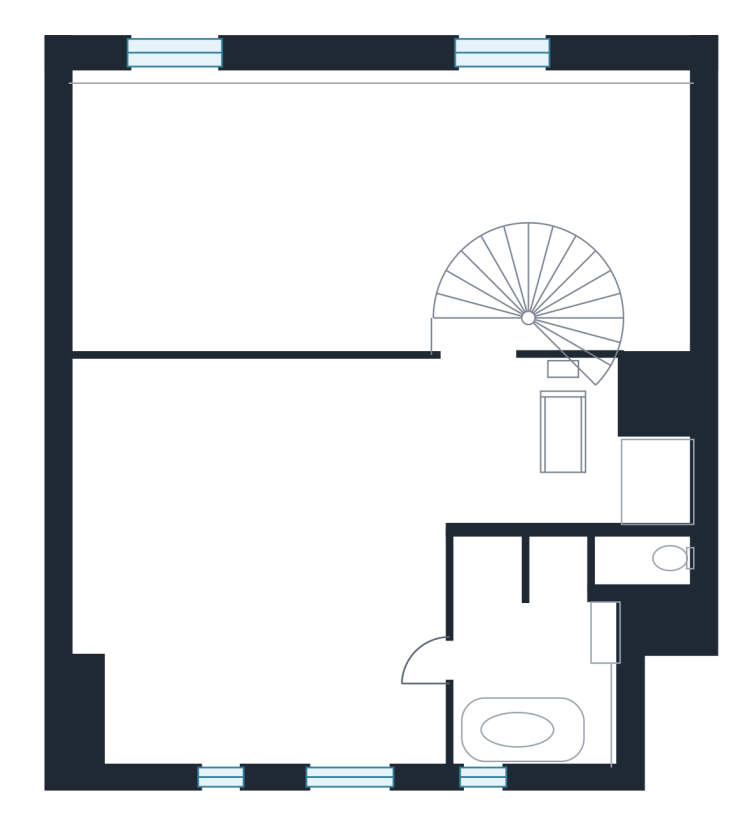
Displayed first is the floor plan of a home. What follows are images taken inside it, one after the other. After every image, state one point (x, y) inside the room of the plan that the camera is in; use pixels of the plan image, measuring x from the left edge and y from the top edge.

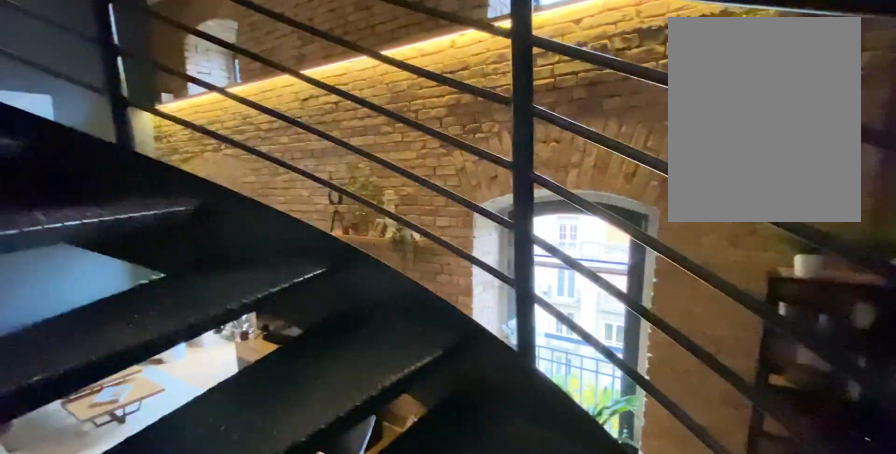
(525, 311)
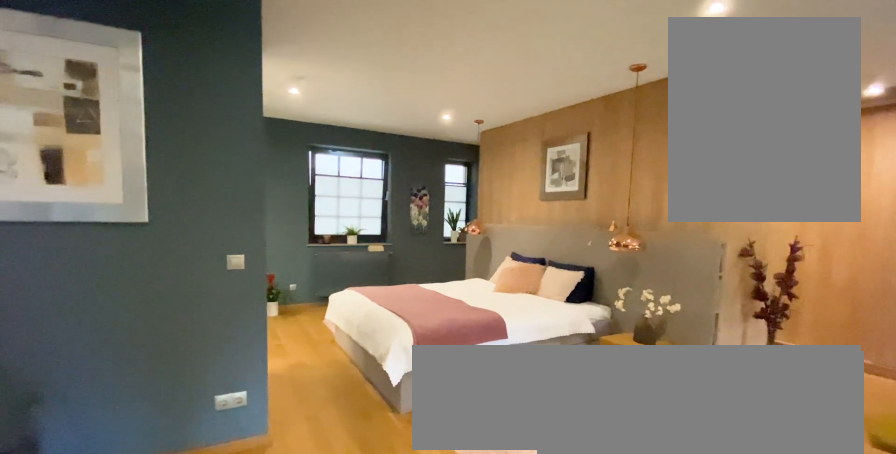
(314, 580)
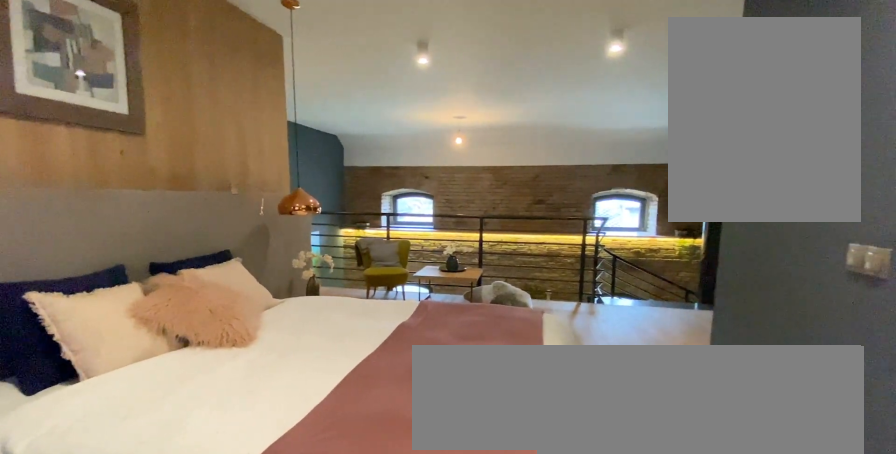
(314, 580)
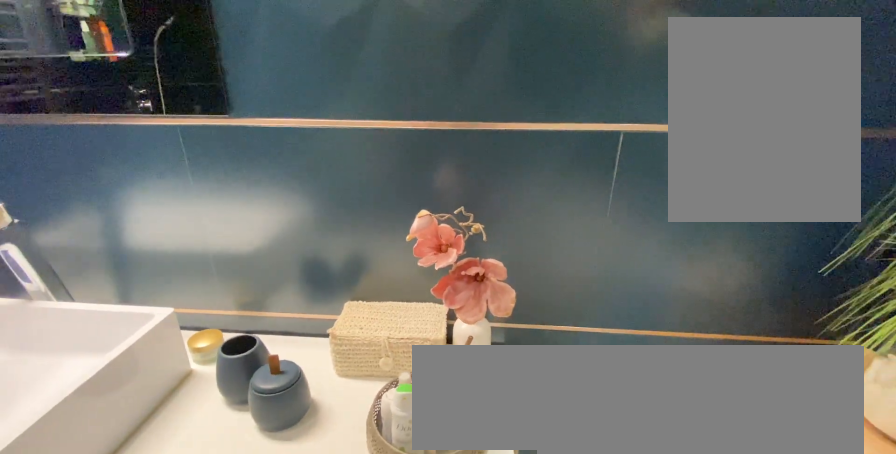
(522, 628)
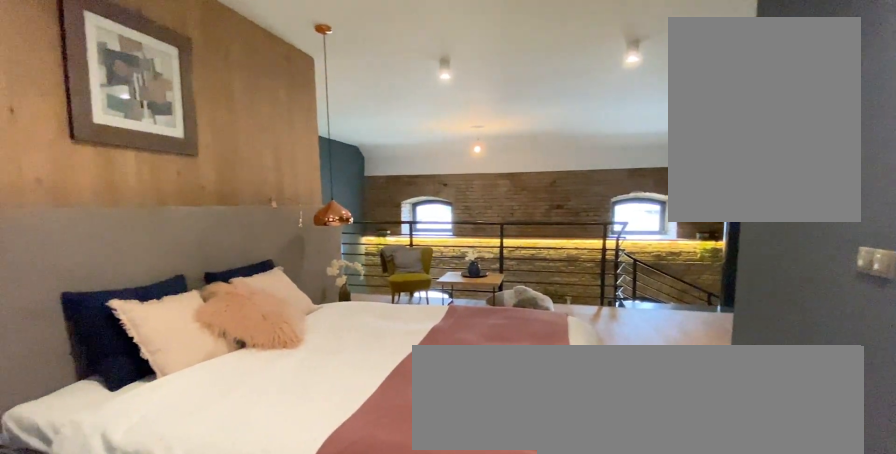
(314, 580)
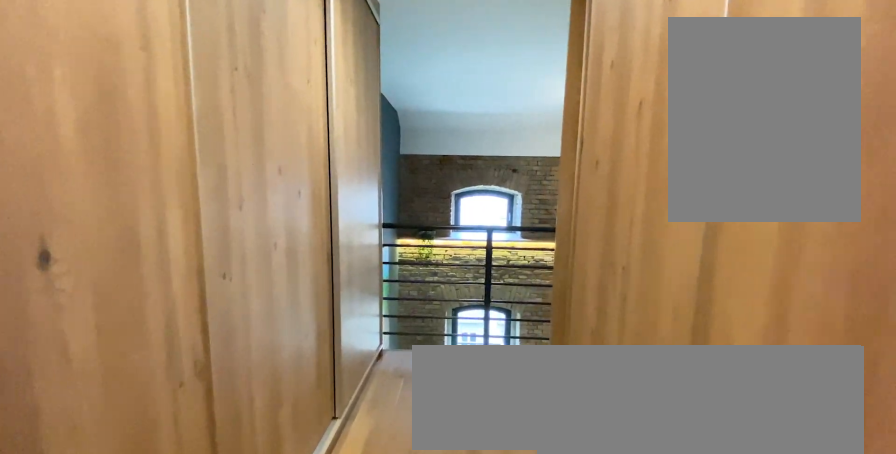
(314, 580)
